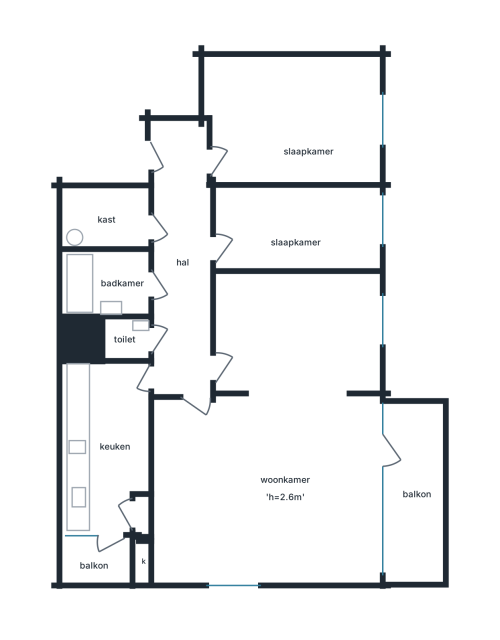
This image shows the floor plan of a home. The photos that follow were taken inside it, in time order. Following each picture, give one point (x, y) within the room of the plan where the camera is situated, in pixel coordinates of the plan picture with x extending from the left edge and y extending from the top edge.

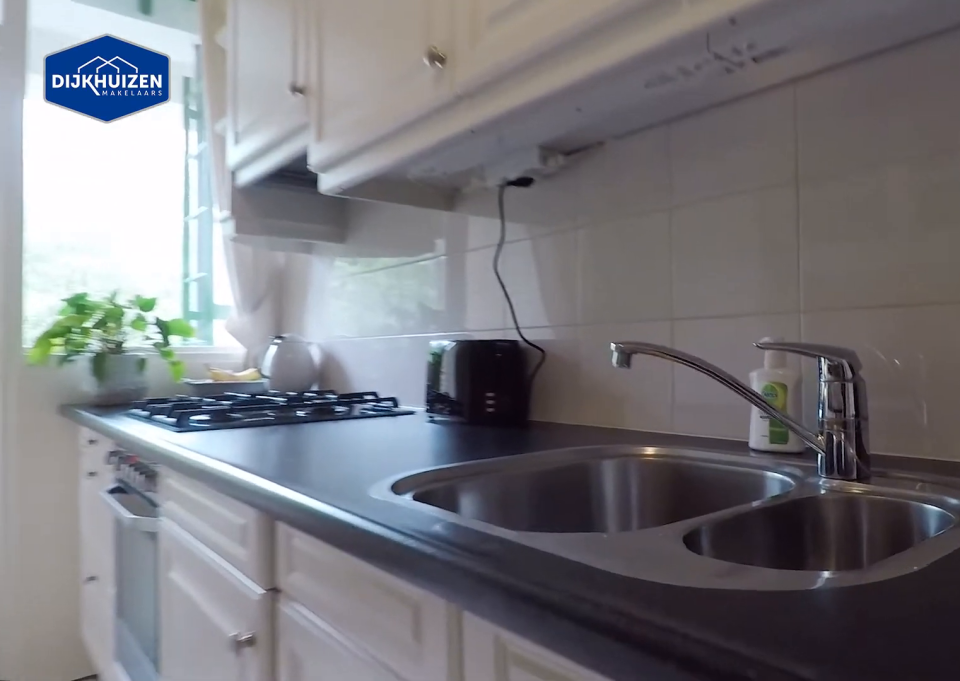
(101, 445)
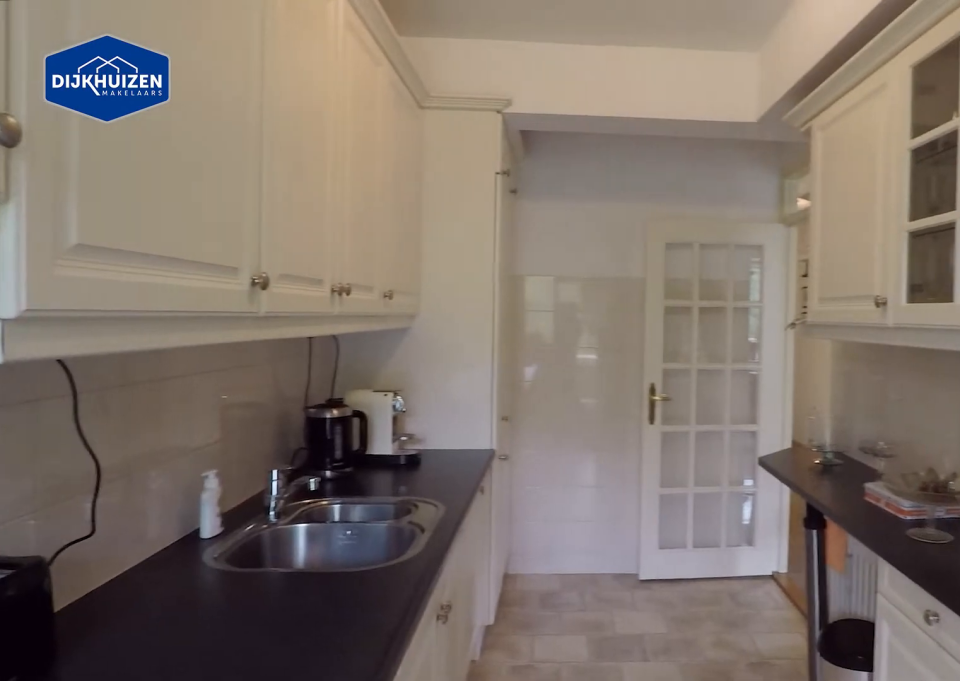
(101, 445)
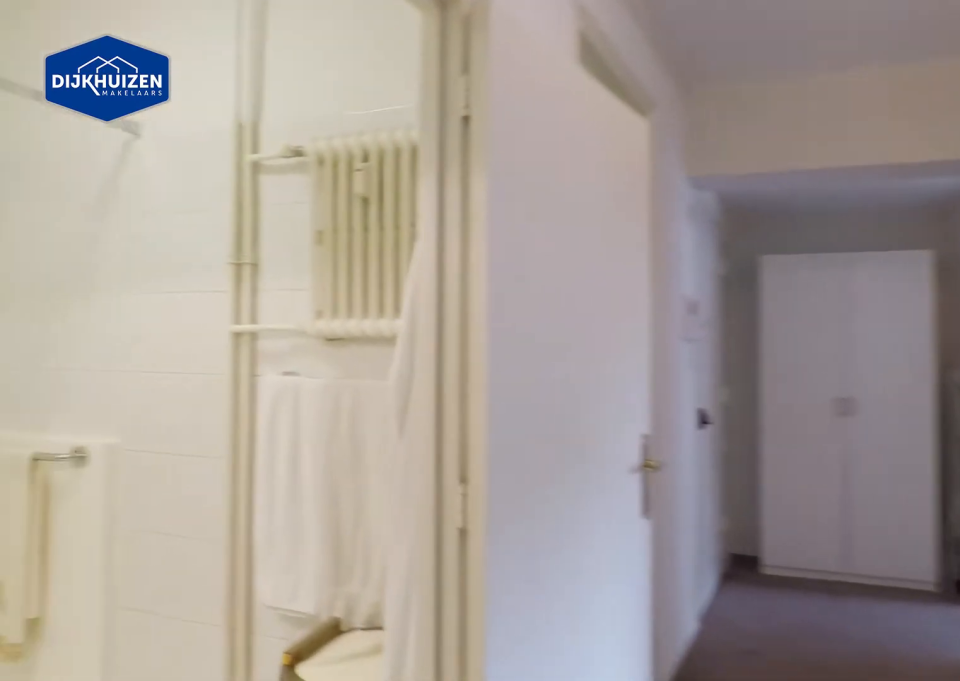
(182, 263)
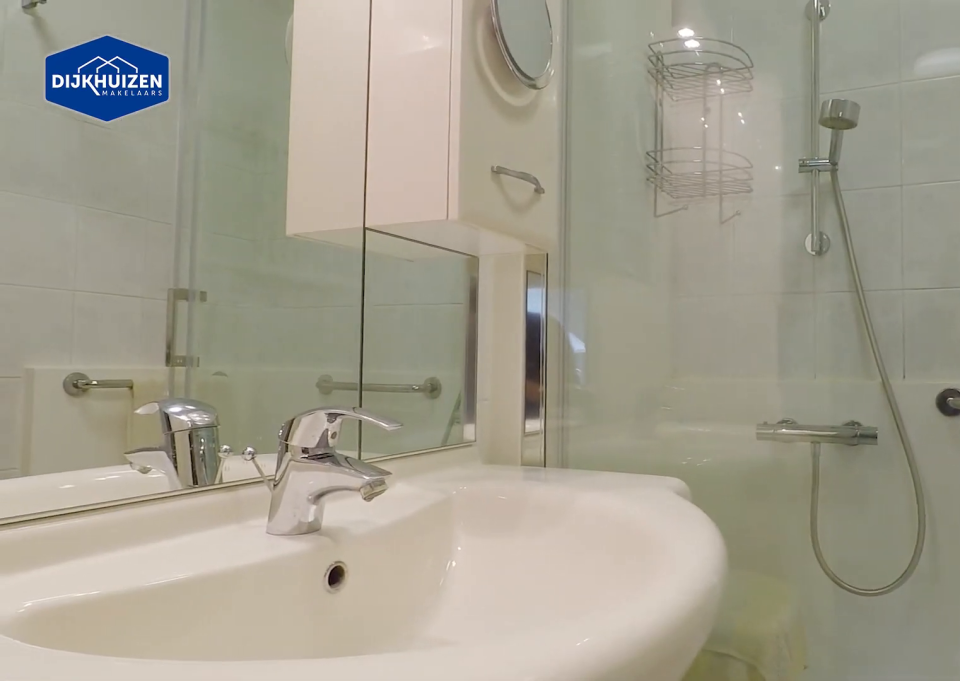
(97, 286)
